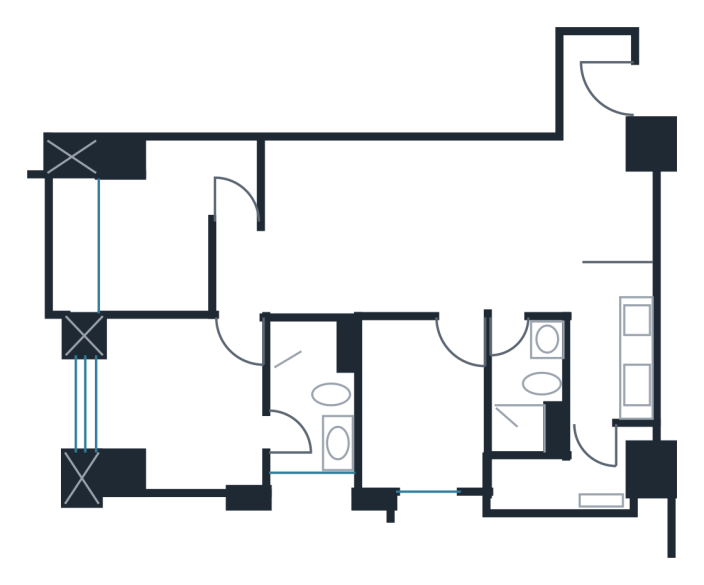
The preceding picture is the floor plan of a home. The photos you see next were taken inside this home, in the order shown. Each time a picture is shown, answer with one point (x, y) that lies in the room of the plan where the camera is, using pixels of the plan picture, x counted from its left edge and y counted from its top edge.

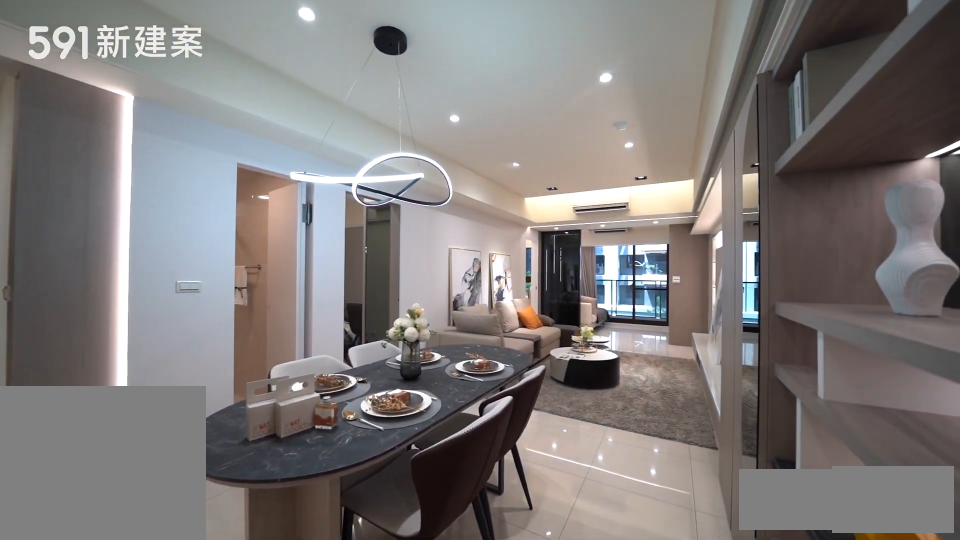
(487, 219)
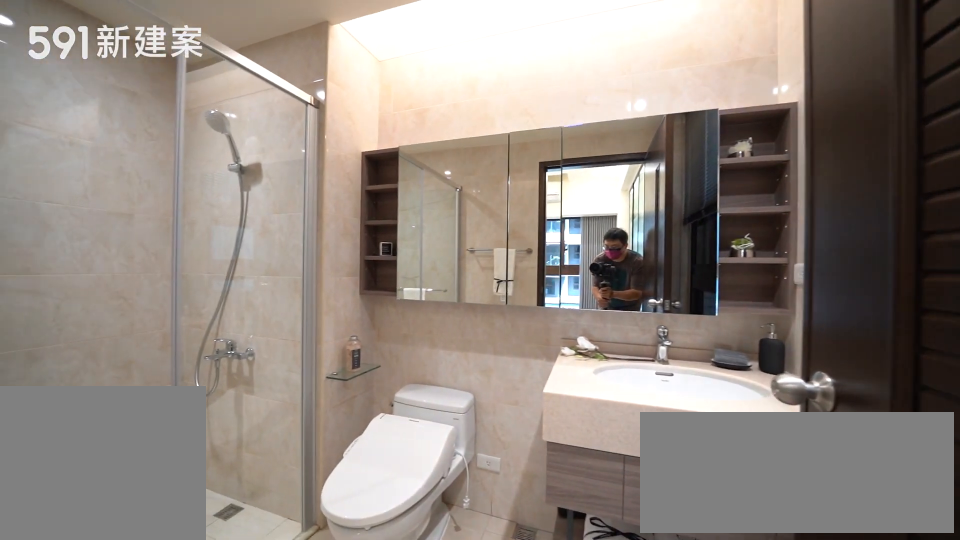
(310, 402)
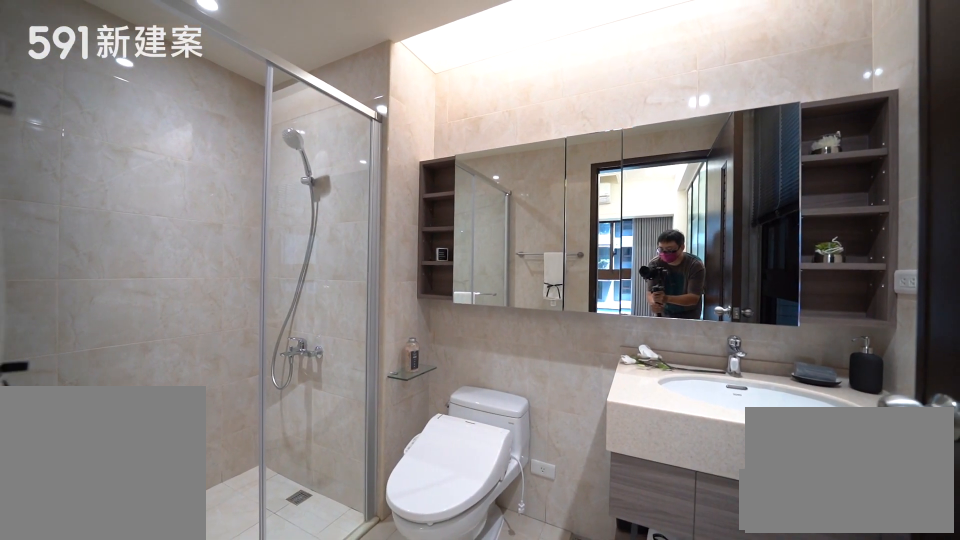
(310, 402)
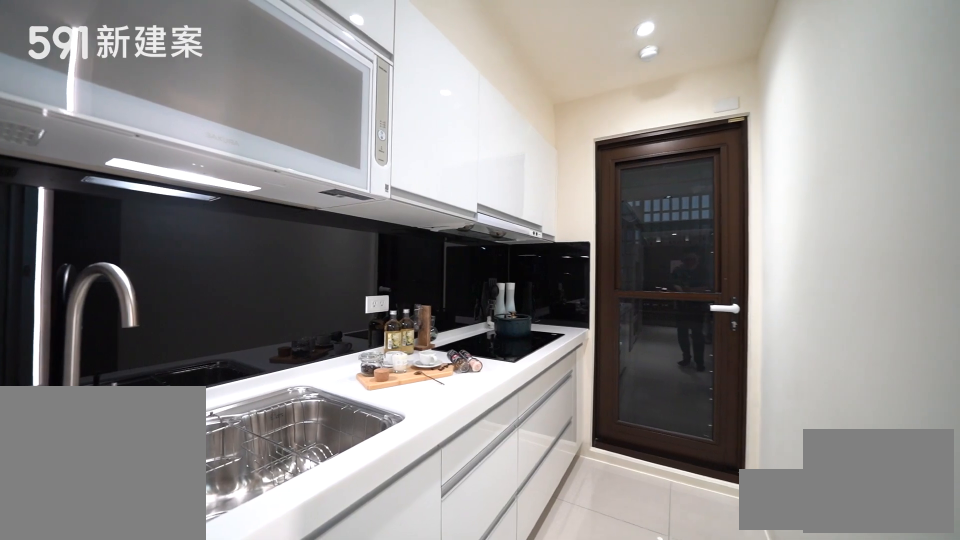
(604, 344)
